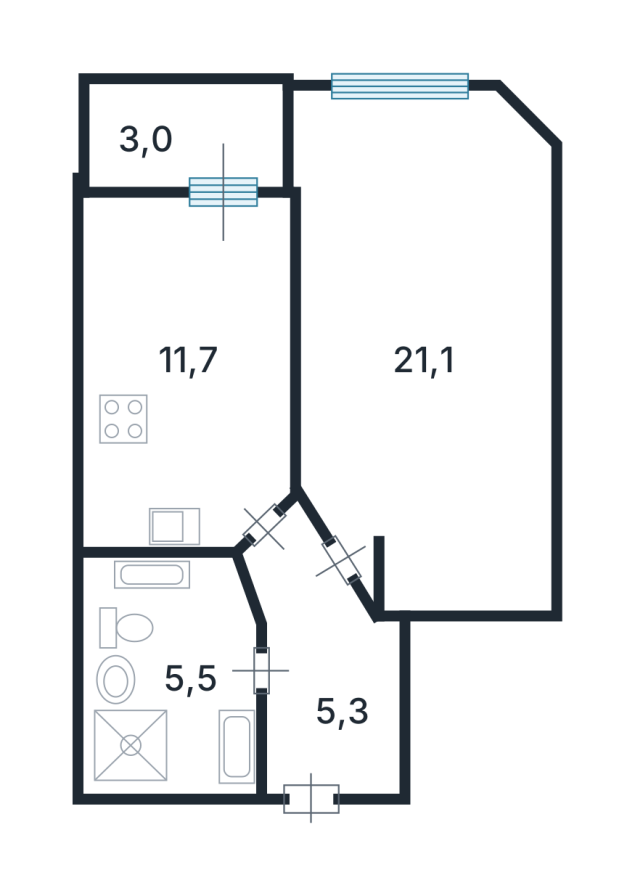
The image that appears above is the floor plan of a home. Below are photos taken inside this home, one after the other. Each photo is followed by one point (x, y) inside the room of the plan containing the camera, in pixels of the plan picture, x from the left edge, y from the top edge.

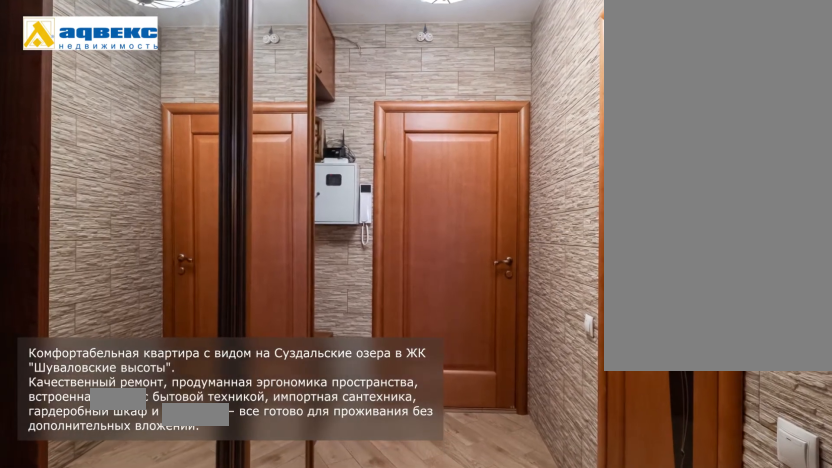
(316, 662)
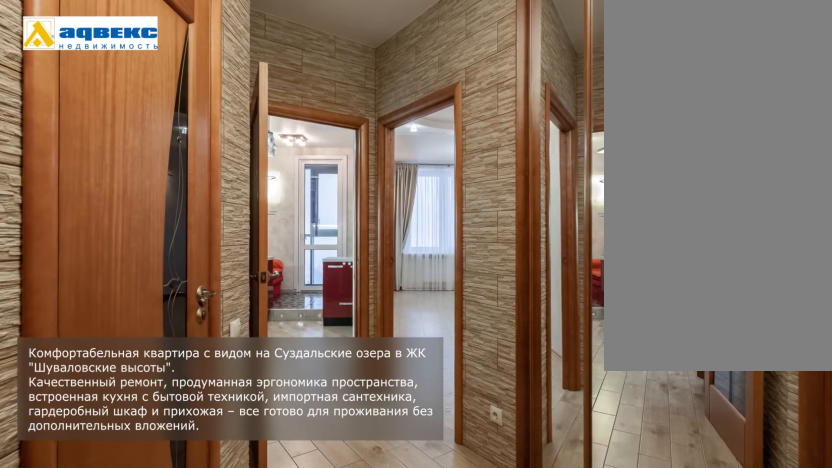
(316, 662)
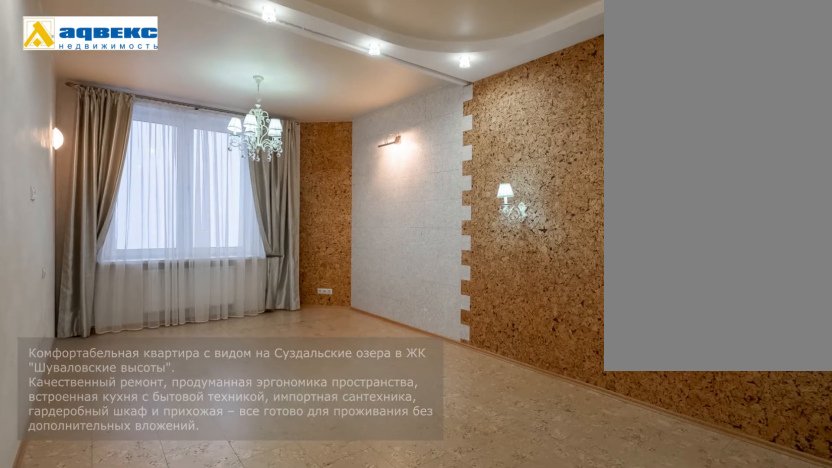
(416, 363)
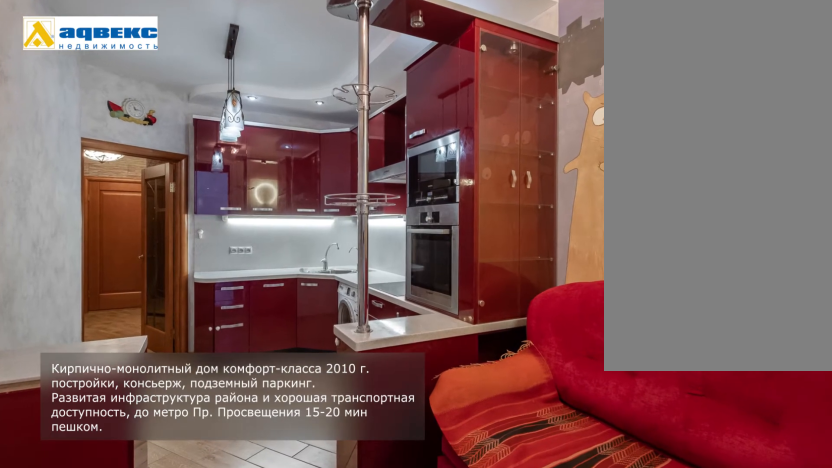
(189, 356)
